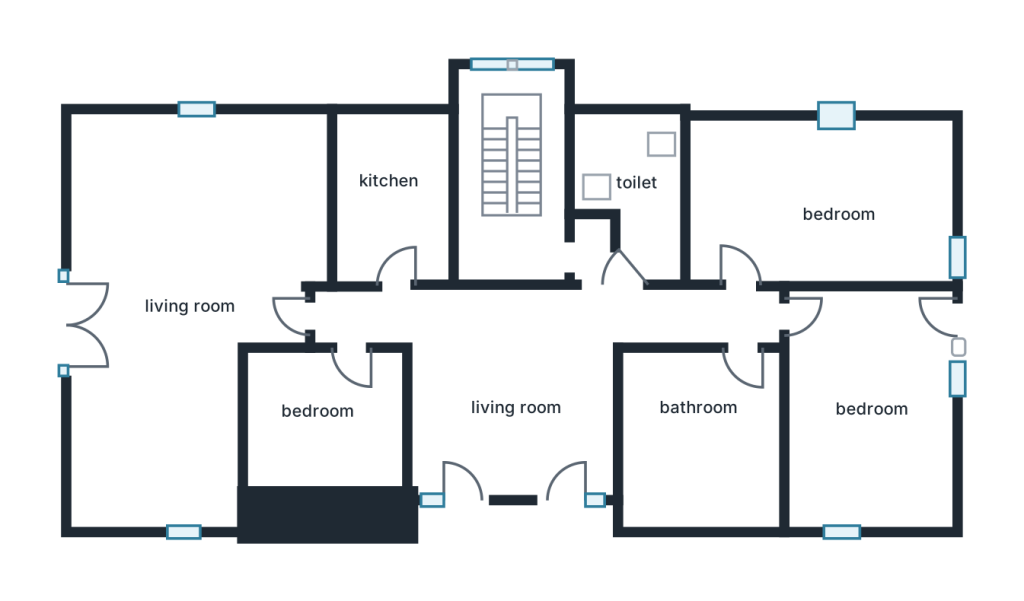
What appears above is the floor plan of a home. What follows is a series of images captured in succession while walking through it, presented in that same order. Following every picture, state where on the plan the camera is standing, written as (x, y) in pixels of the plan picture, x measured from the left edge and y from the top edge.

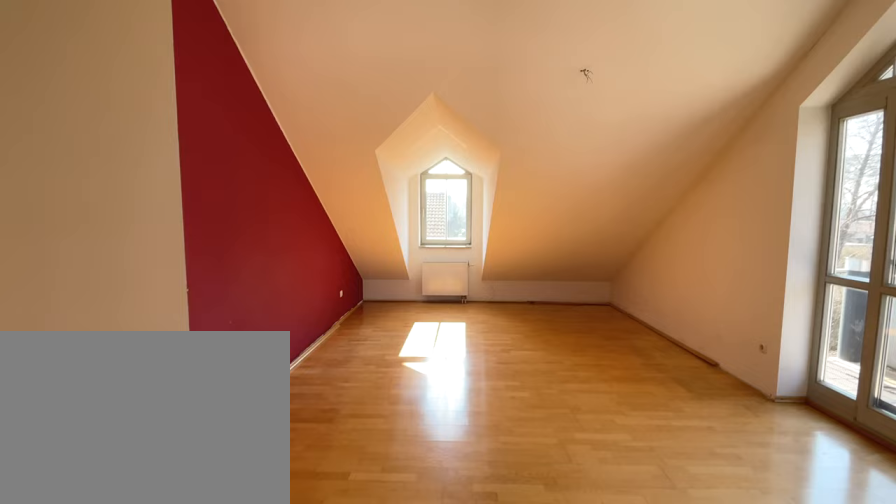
(145, 314)
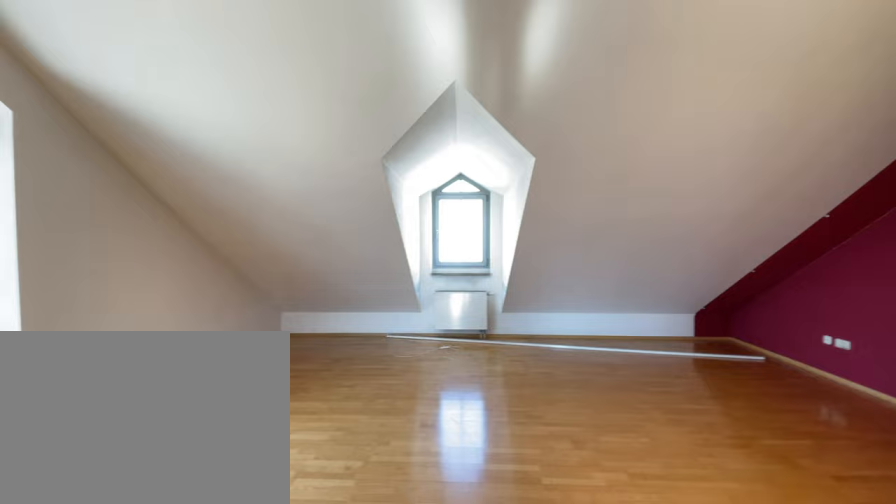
(214, 253)
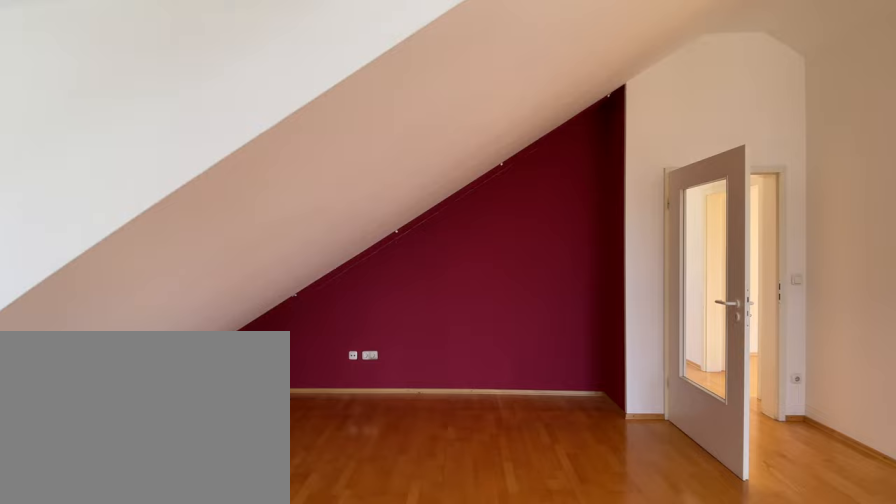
(225, 238)
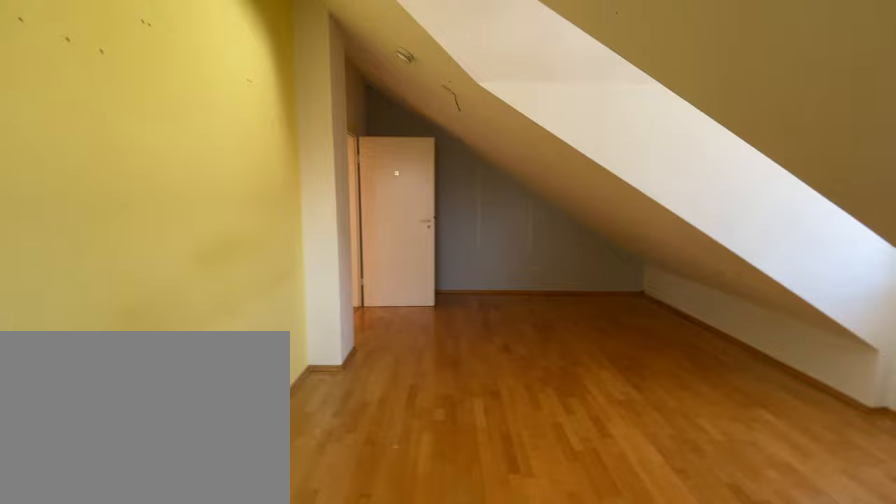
(899, 224)
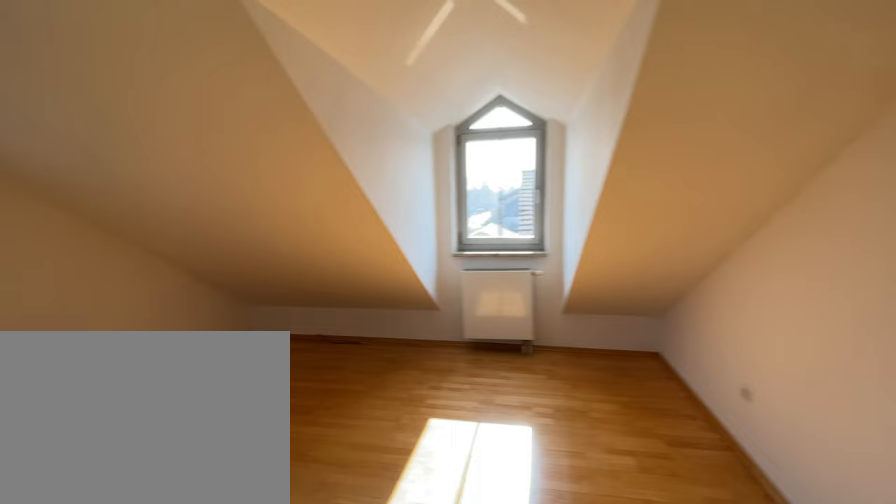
(836, 396)
